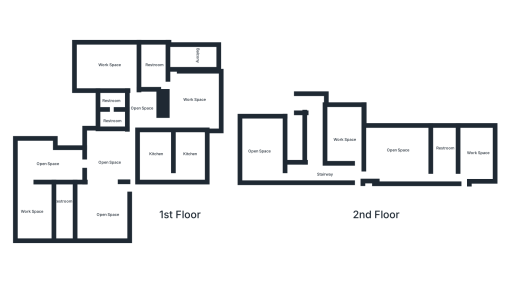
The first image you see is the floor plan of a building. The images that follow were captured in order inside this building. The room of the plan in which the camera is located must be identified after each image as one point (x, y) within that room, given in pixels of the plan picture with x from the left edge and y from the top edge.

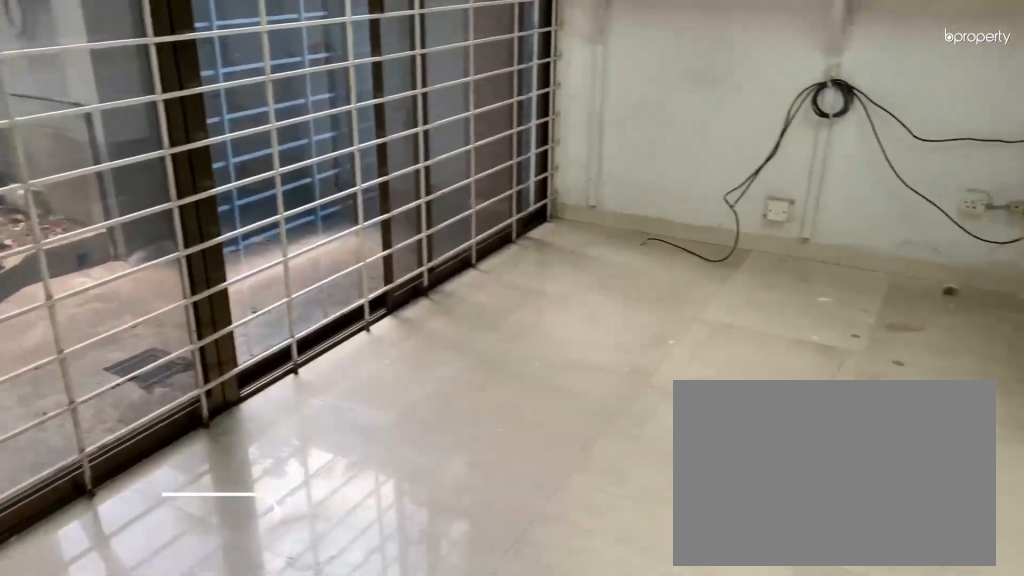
(191, 55)
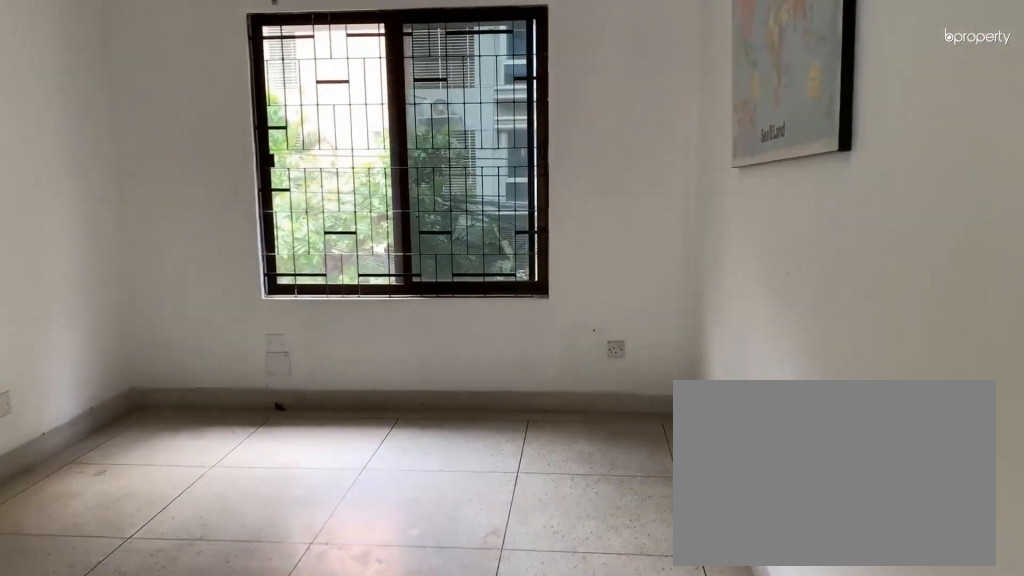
(346, 137)
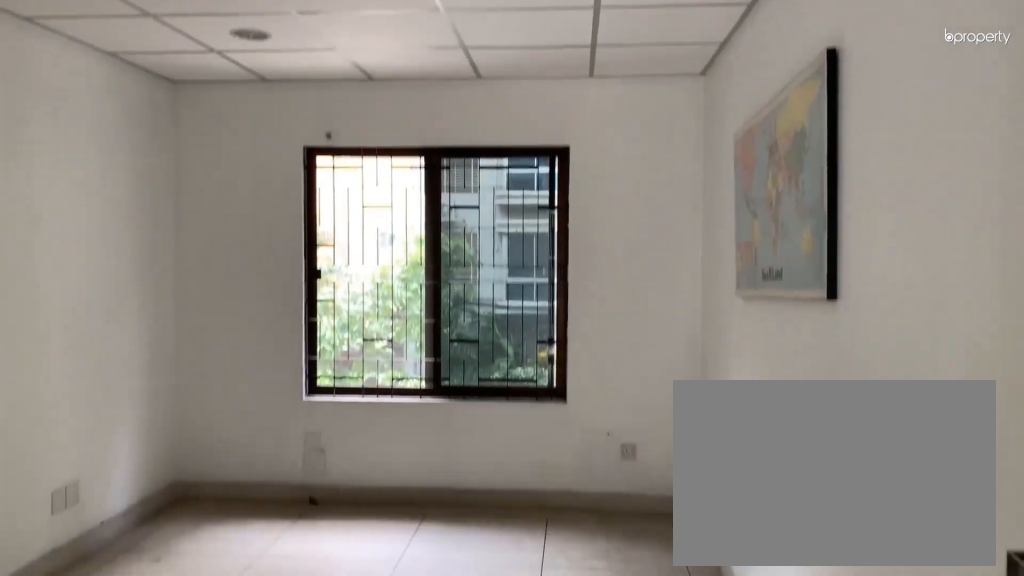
(346, 137)
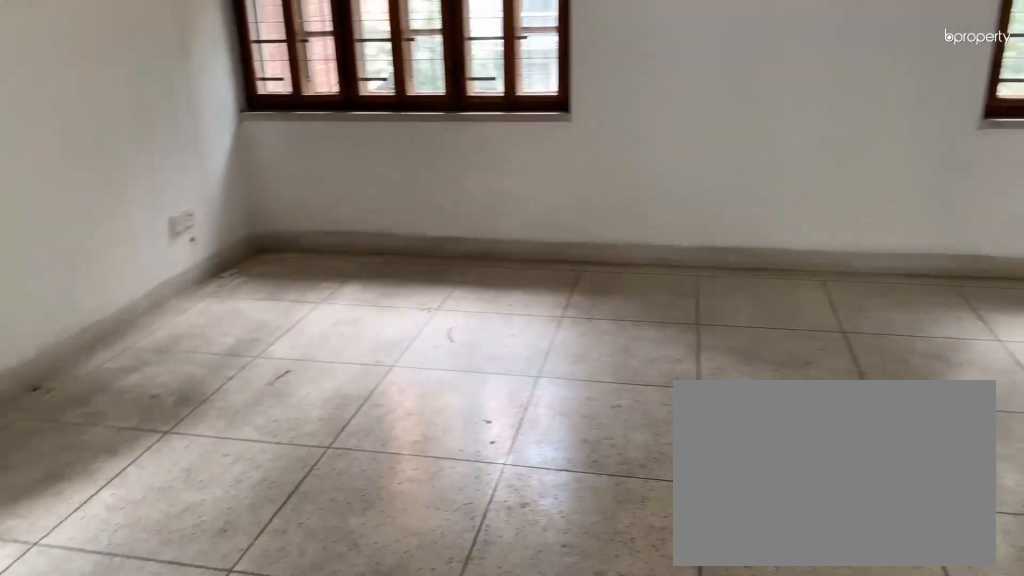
(400, 155)
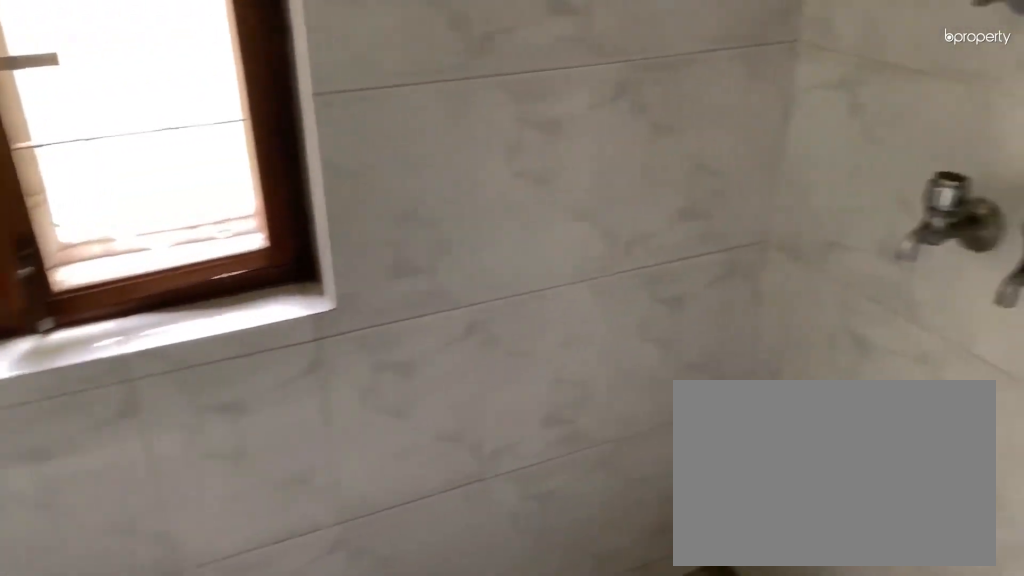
(446, 158)
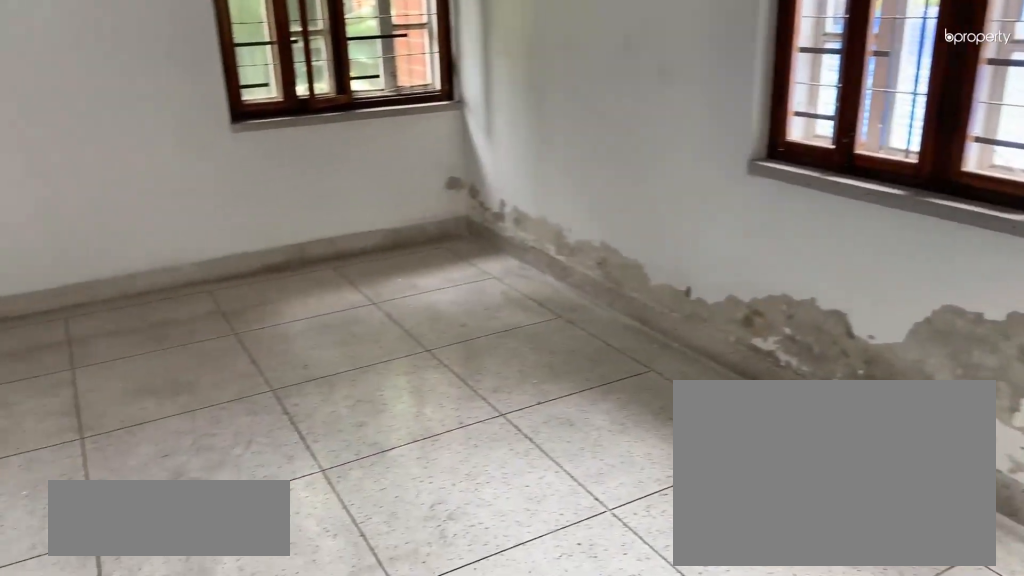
(476, 154)
